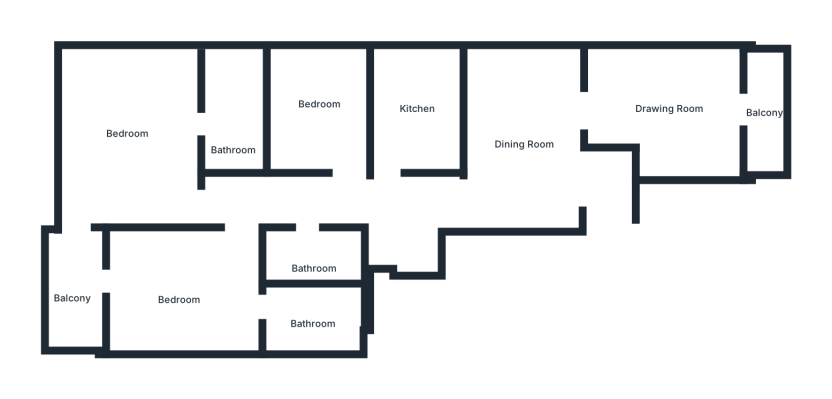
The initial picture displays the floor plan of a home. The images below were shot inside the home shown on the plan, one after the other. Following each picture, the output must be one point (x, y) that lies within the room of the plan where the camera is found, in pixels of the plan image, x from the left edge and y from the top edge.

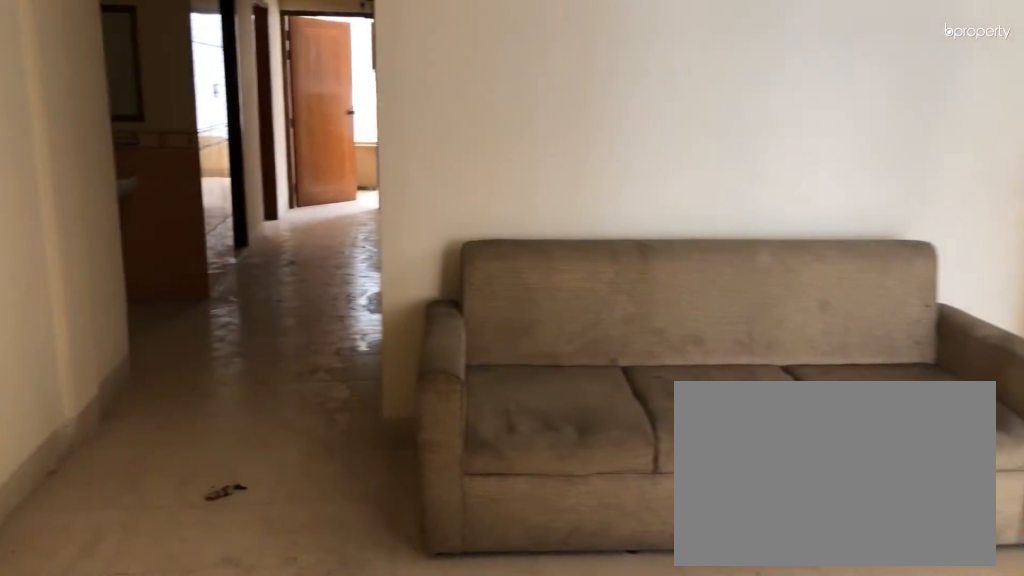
(529, 142)
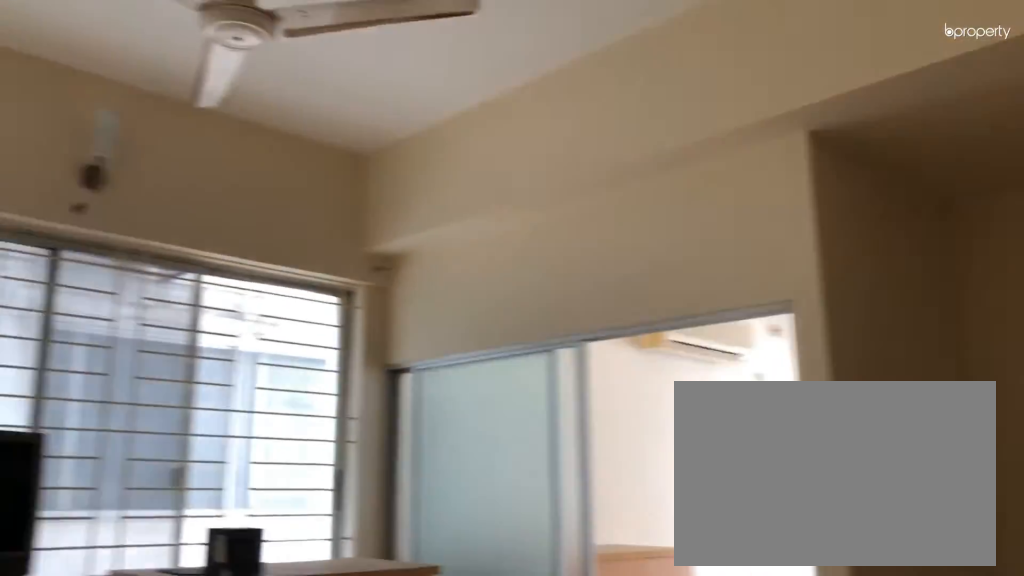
(529, 142)
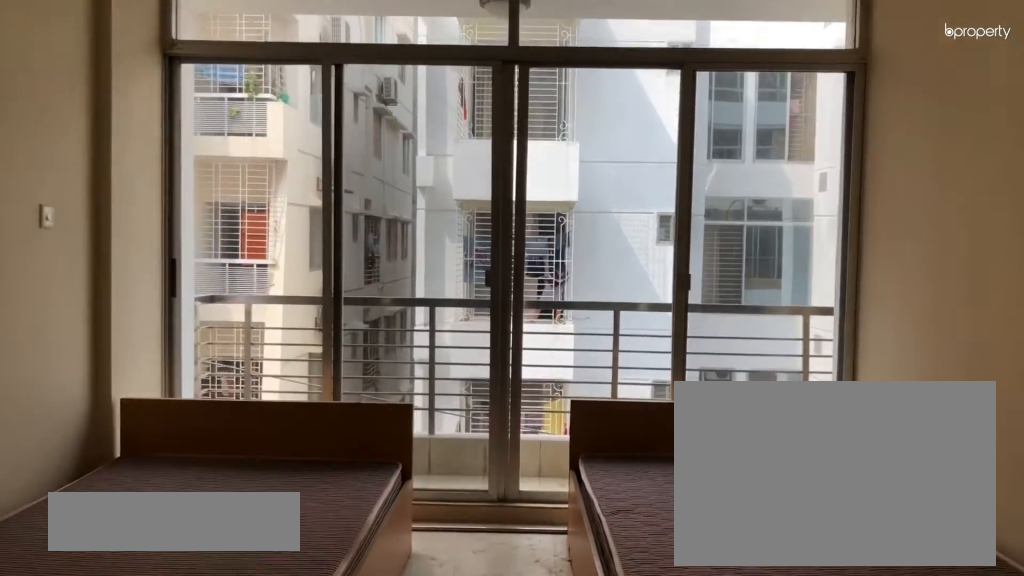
(675, 110)
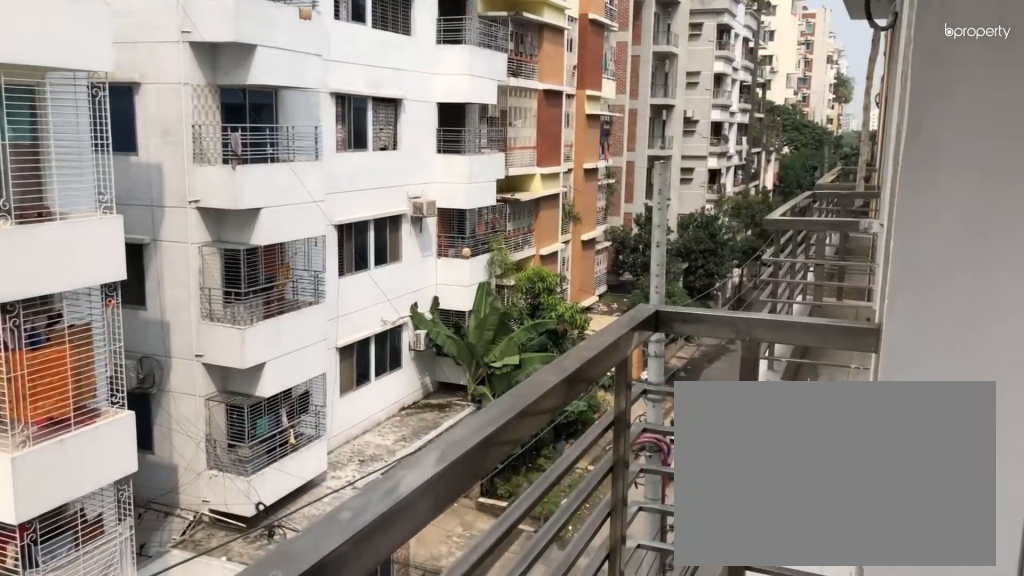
(767, 124)
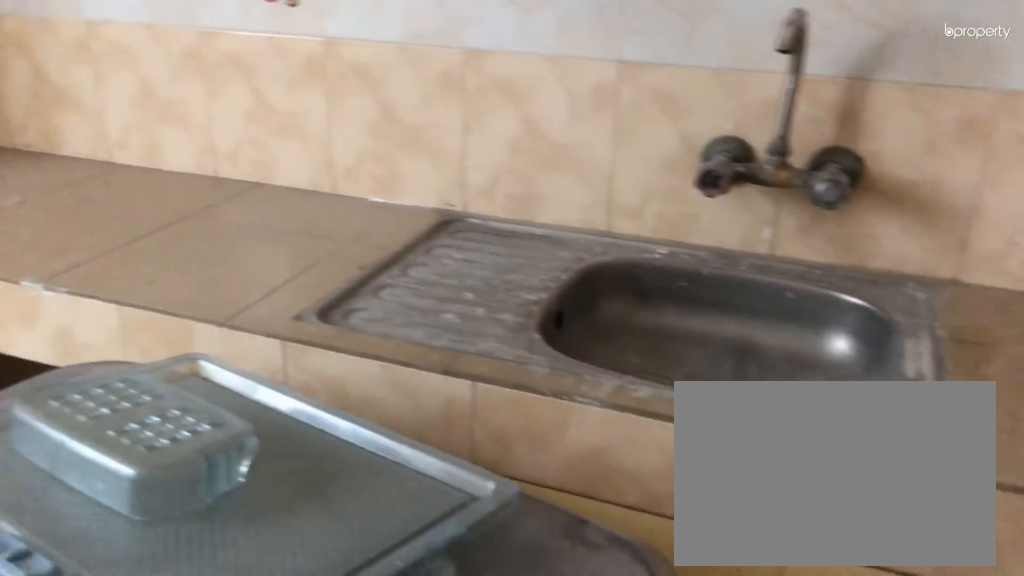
(422, 112)
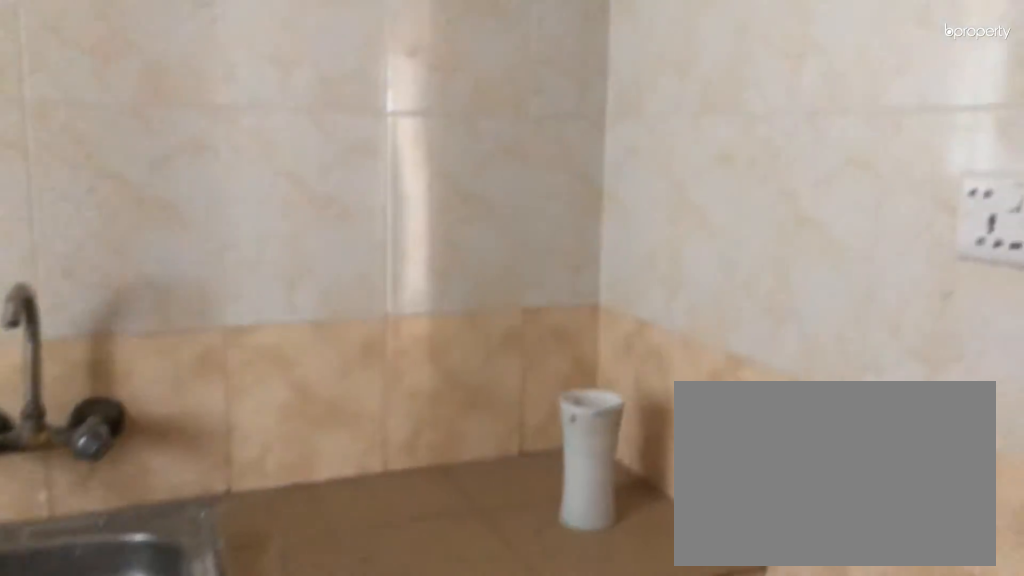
(422, 112)
